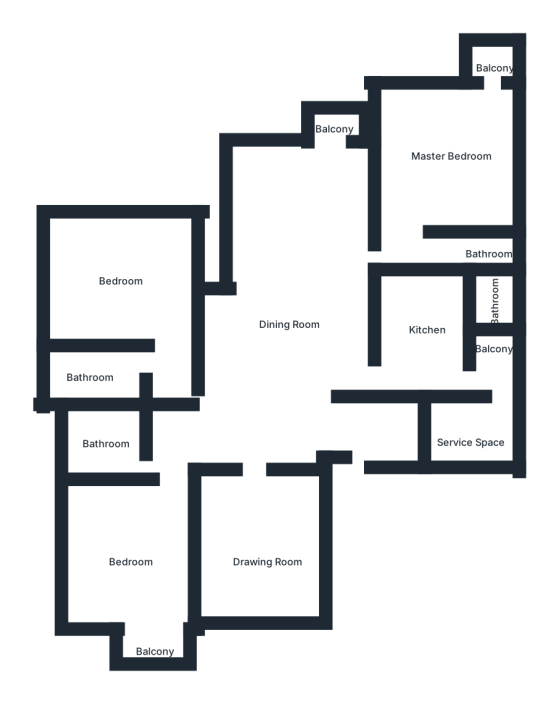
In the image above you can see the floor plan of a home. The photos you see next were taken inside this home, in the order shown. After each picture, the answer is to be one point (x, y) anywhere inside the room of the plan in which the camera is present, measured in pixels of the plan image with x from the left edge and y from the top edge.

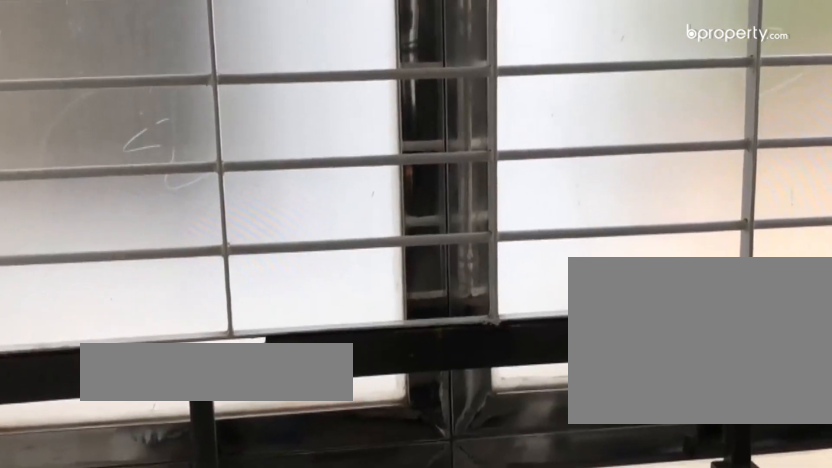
(145, 648)
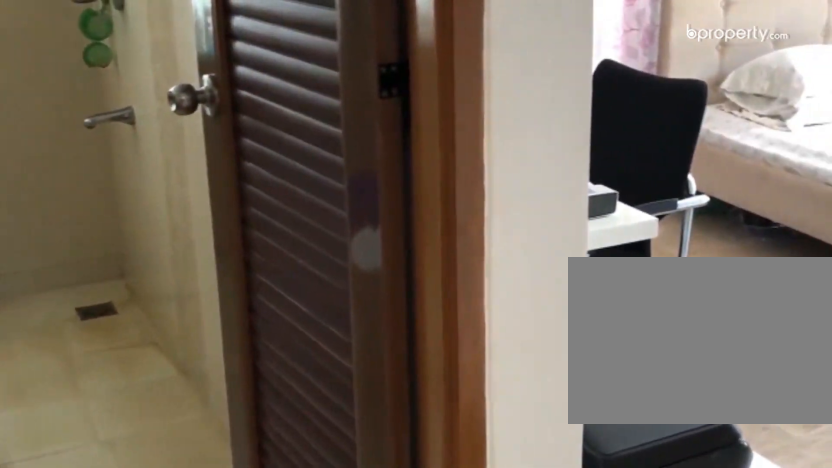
(131, 289)
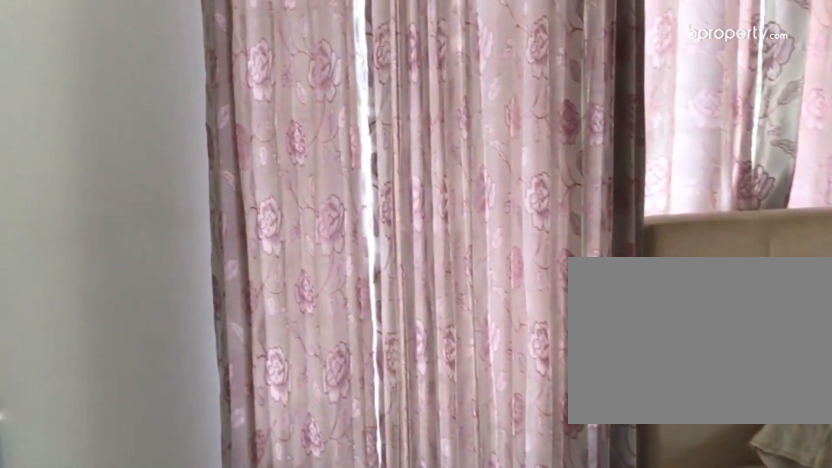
(131, 289)
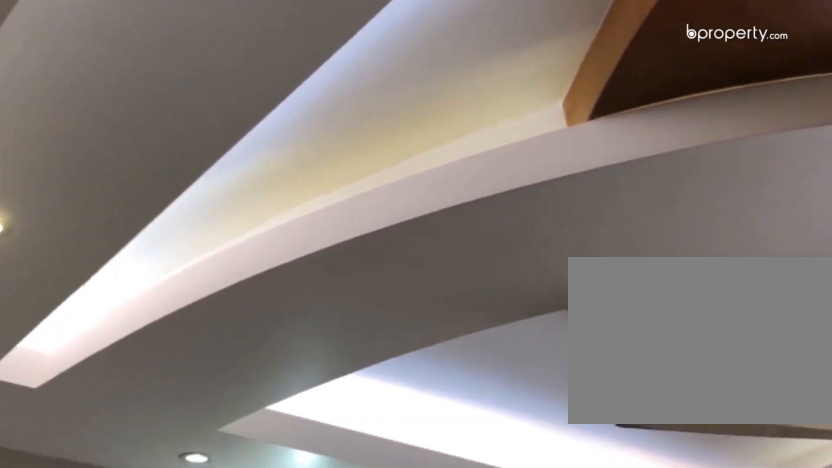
(311, 239)
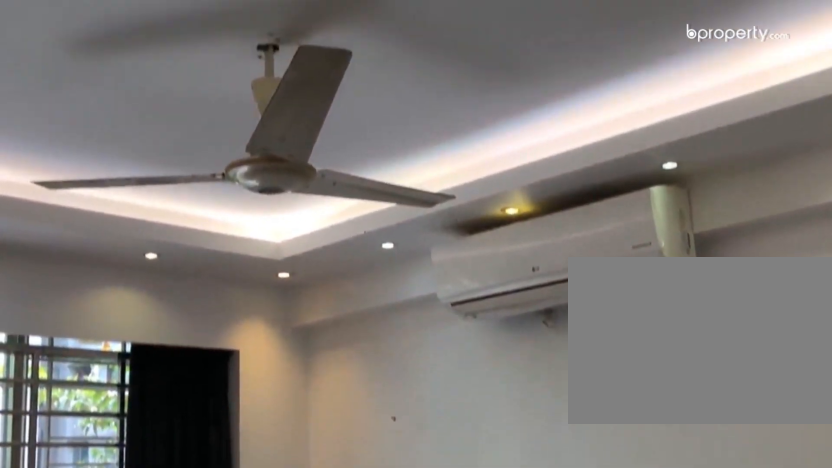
(427, 169)
